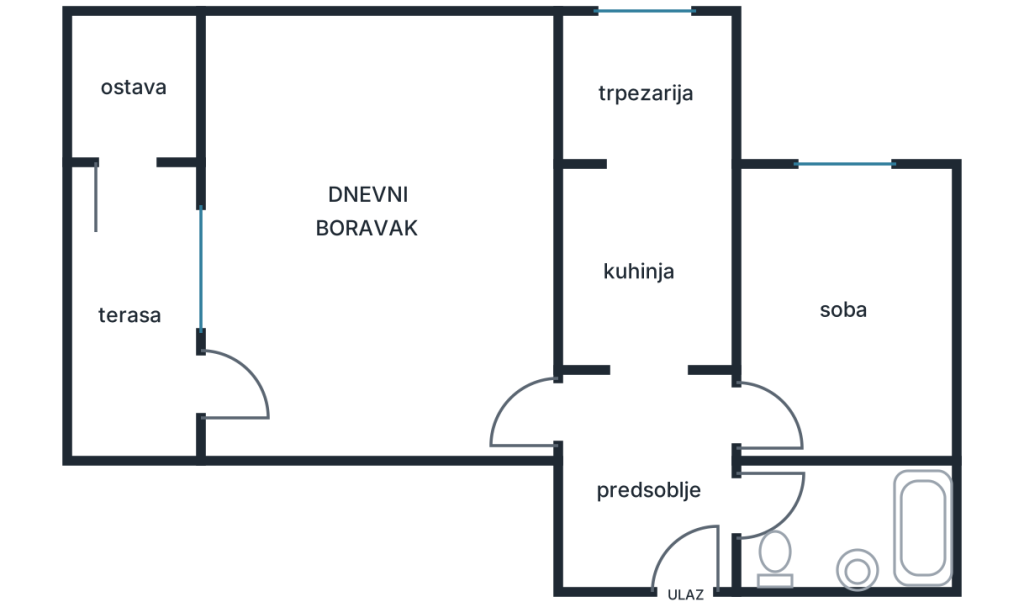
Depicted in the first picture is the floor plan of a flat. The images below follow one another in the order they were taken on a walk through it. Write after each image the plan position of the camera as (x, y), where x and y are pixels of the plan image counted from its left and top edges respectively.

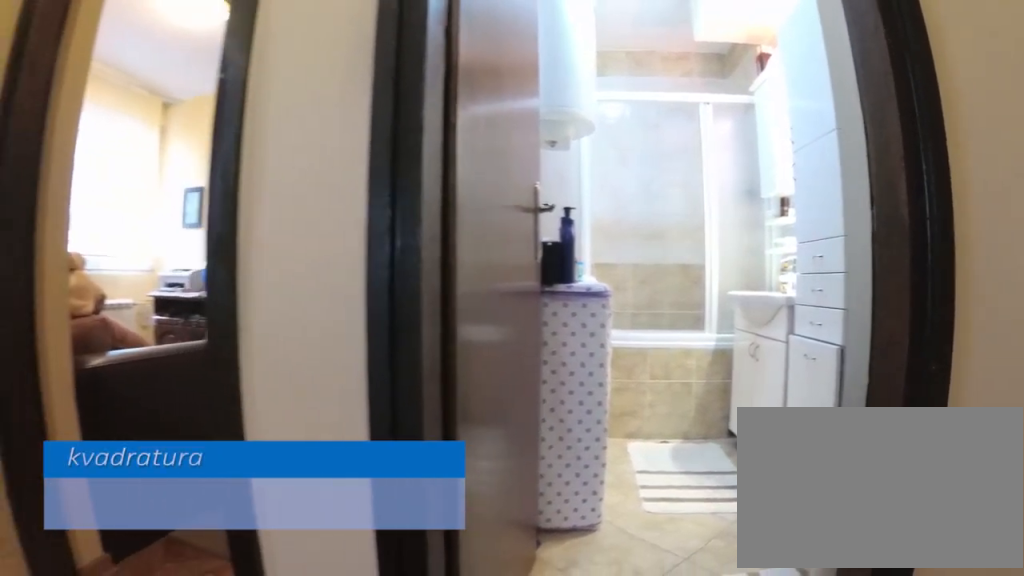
(672, 532)
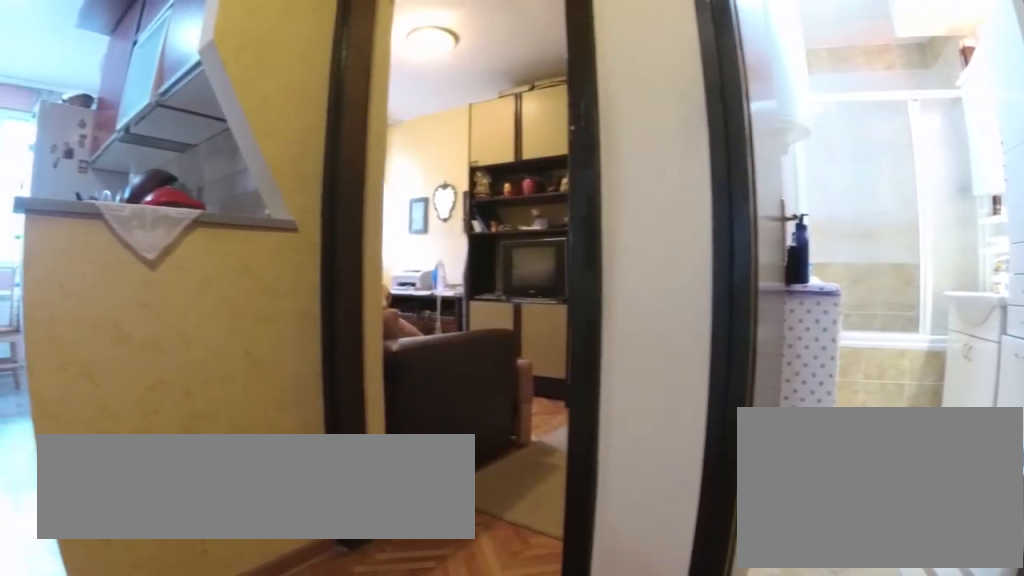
(665, 530)
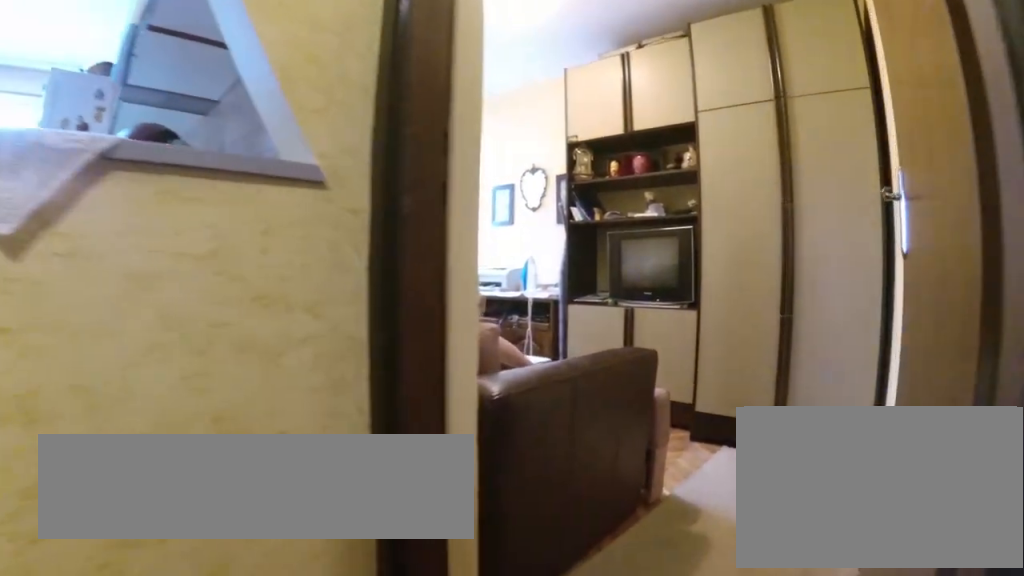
(685, 472)
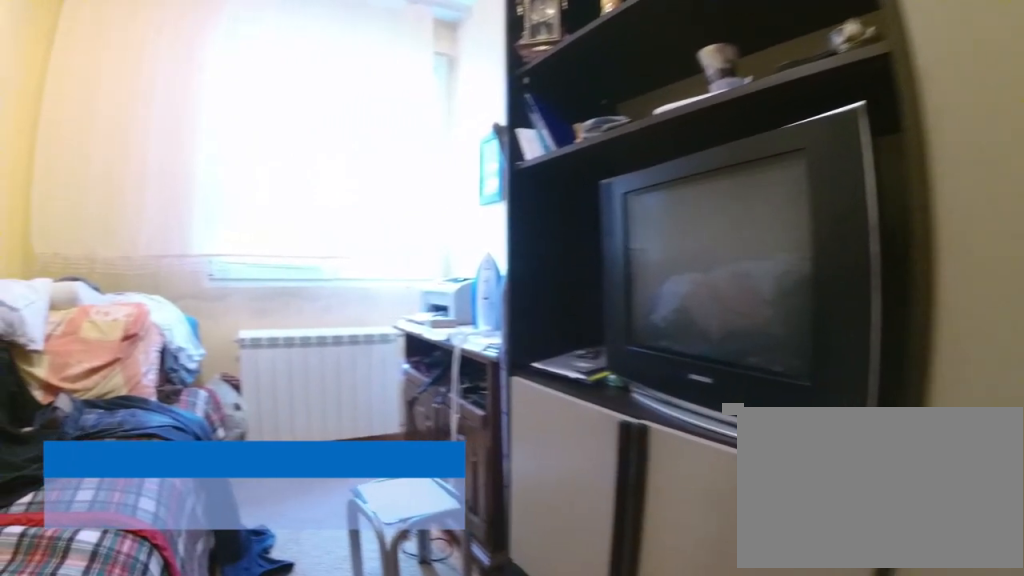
(854, 409)
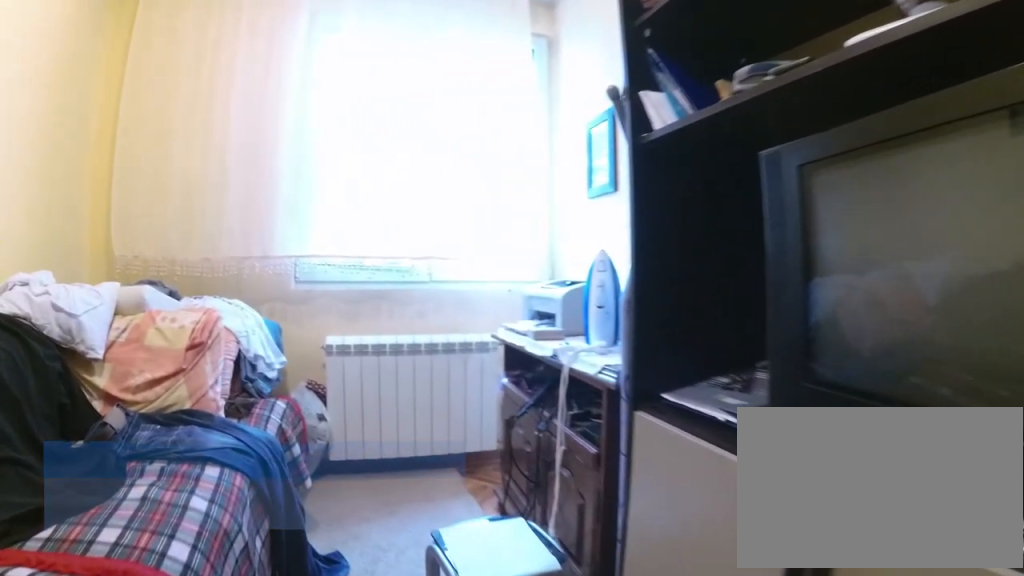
(867, 400)
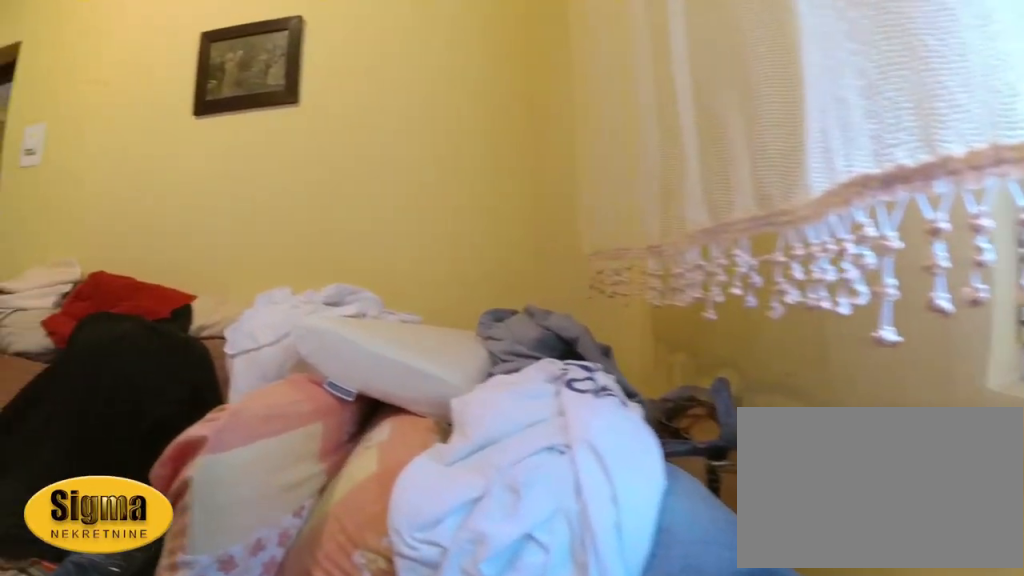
(894, 215)
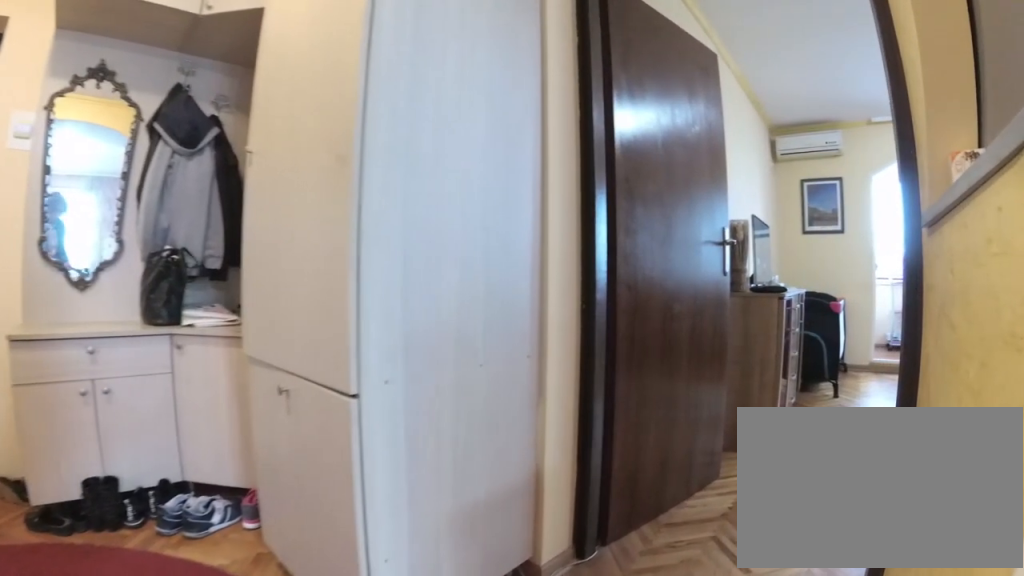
(647, 394)
